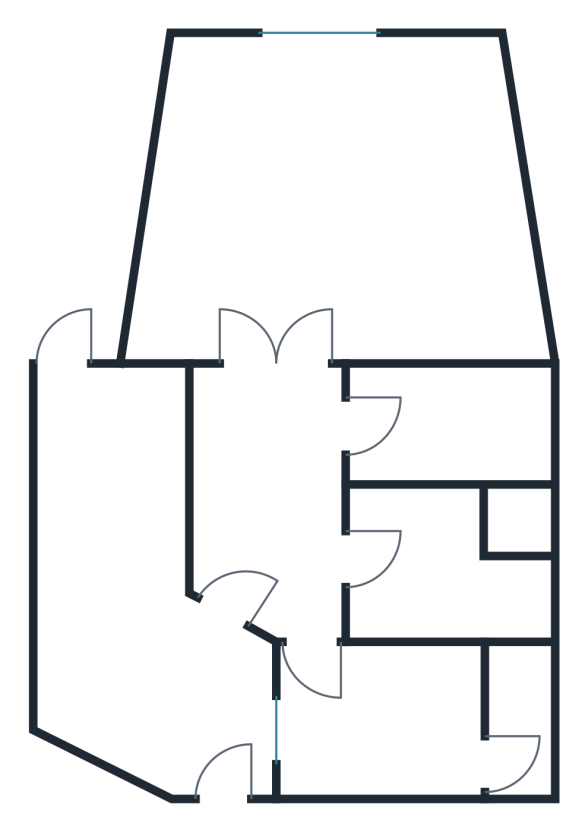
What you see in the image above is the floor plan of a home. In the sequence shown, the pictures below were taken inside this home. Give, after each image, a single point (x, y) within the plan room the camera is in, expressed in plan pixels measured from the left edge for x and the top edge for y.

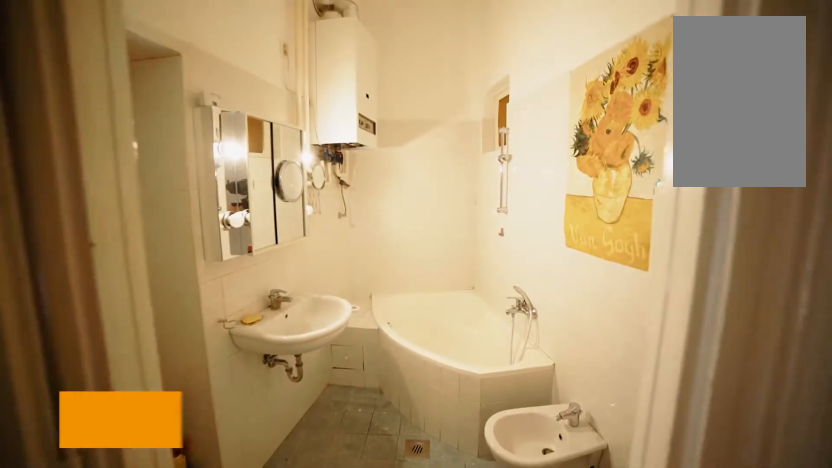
(354, 425)
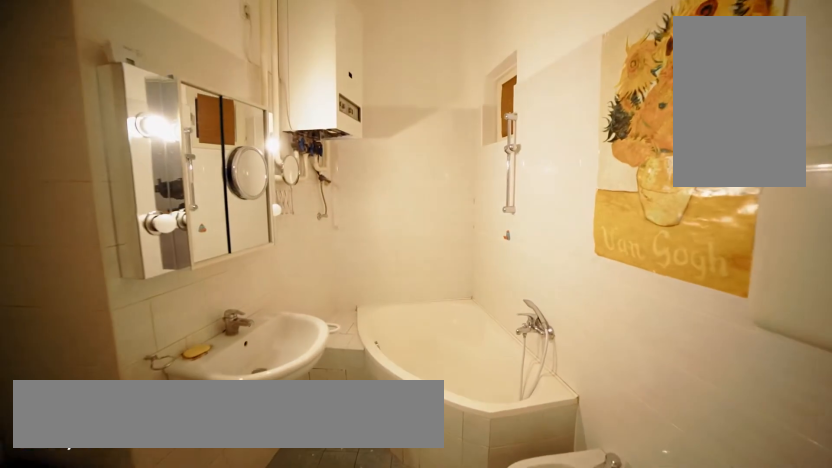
(407, 427)
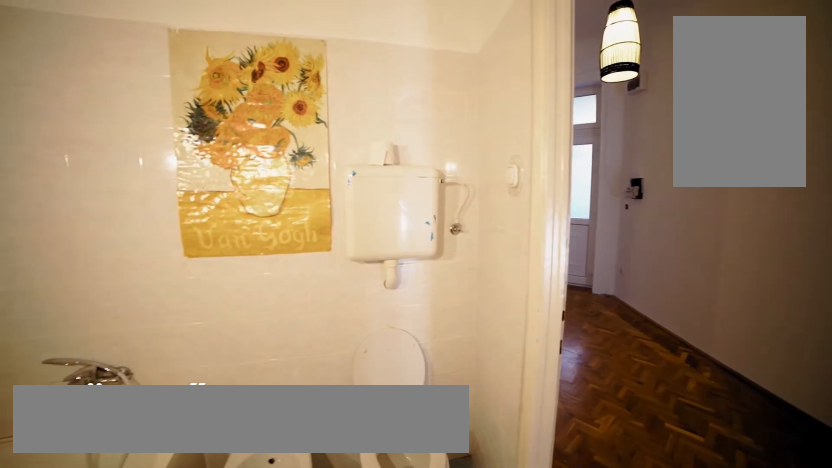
(431, 402)
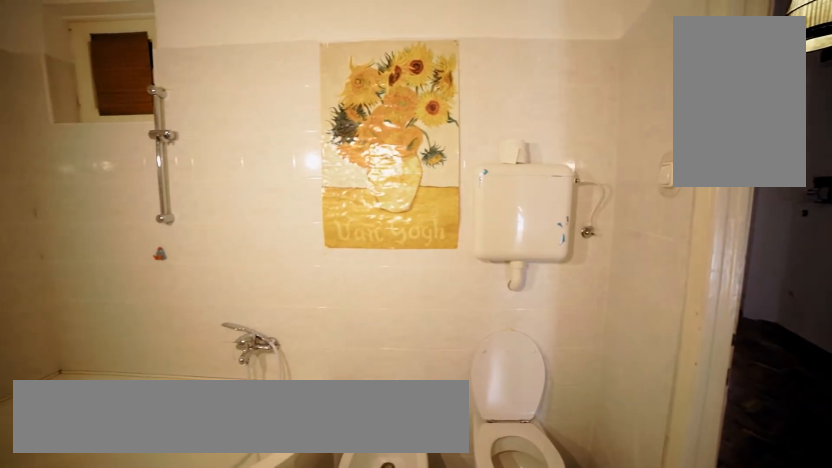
(432, 402)
